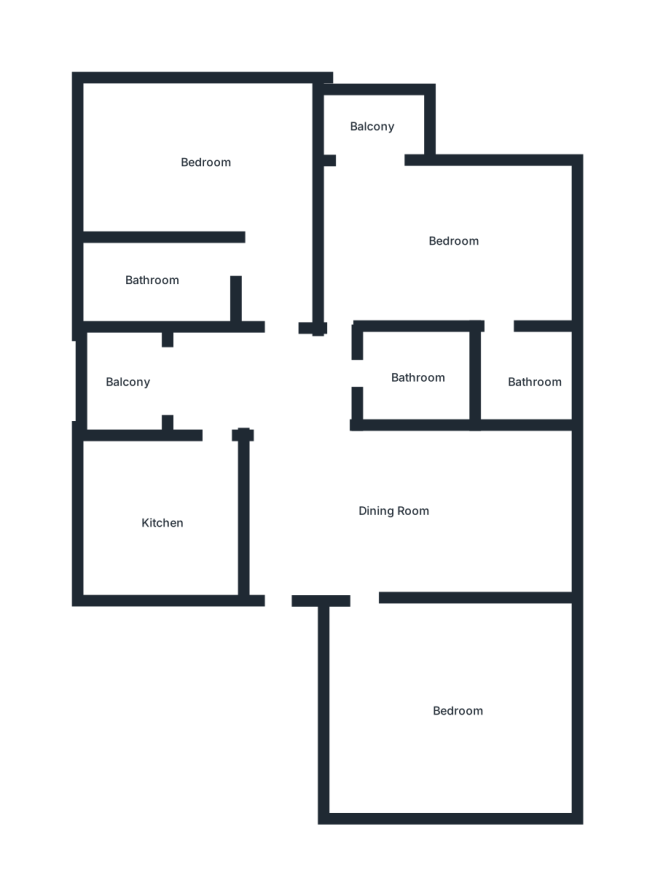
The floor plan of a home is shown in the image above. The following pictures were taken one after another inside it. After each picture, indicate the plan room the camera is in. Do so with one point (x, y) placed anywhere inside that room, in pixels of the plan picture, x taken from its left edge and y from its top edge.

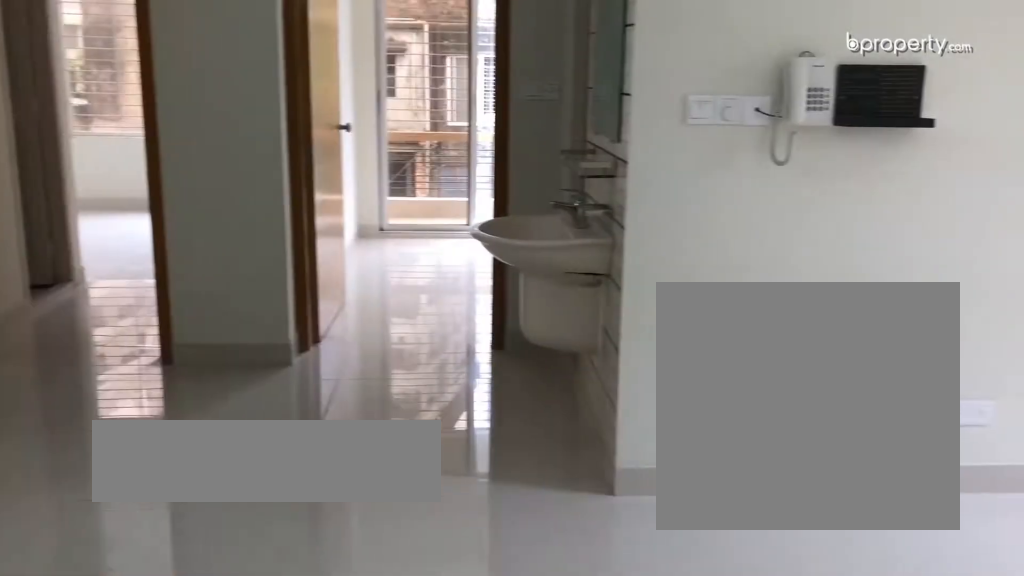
(396, 507)
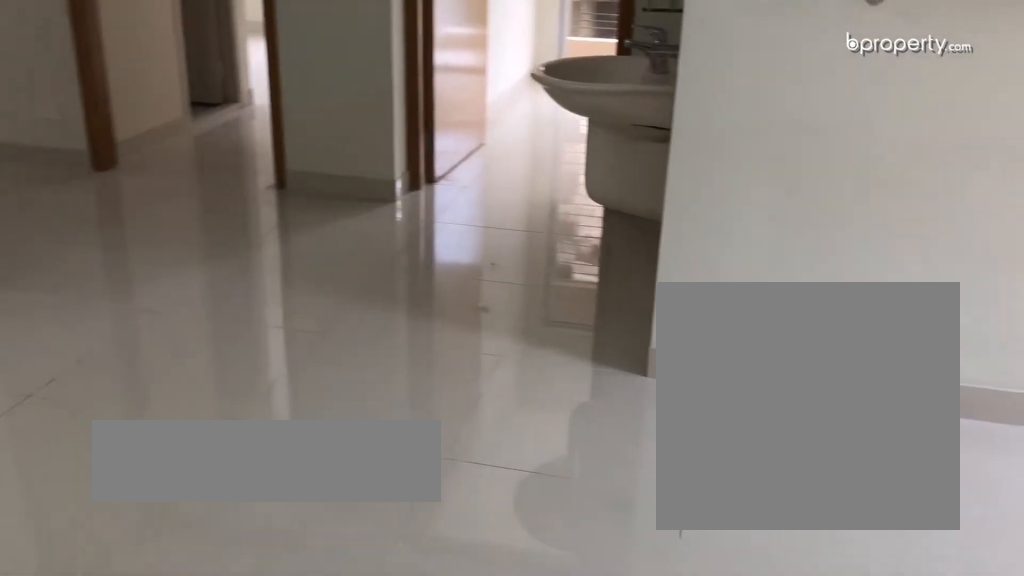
(396, 507)
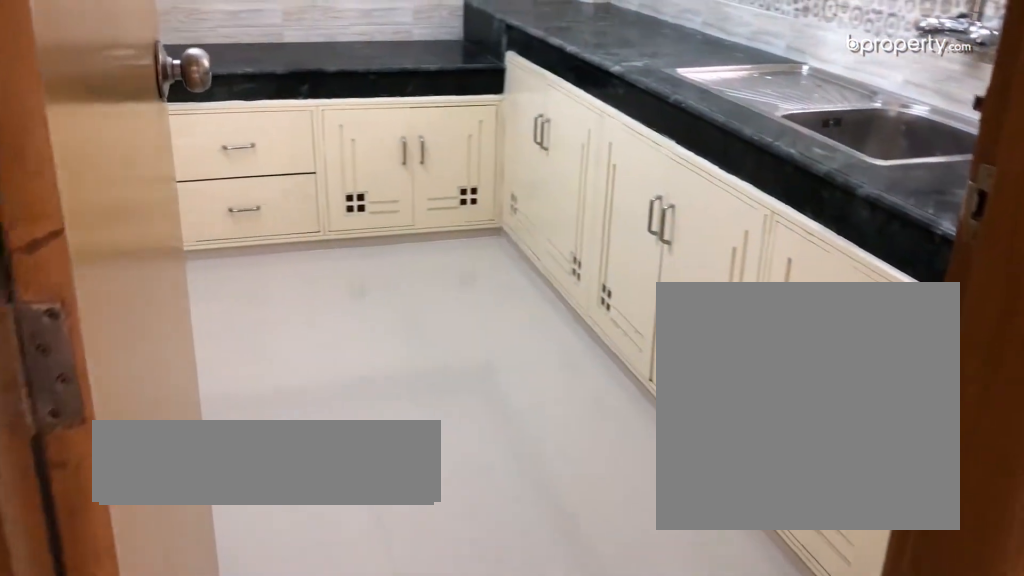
(162, 524)
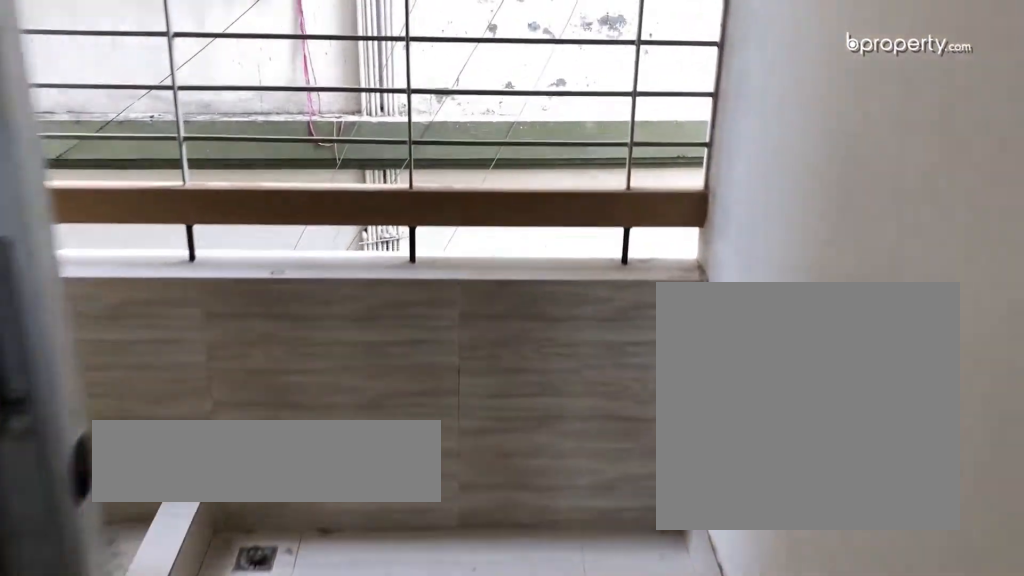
(130, 384)
